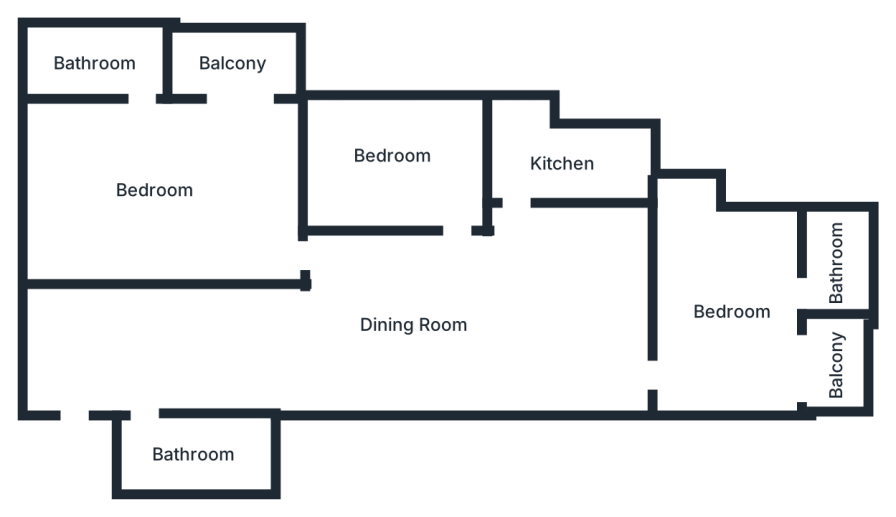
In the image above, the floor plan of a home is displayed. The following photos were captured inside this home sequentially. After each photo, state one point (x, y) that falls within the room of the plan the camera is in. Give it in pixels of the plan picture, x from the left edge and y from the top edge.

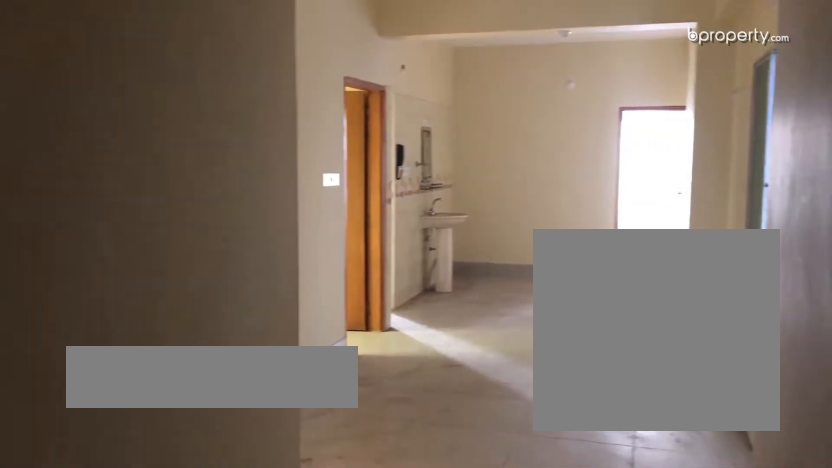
(188, 348)
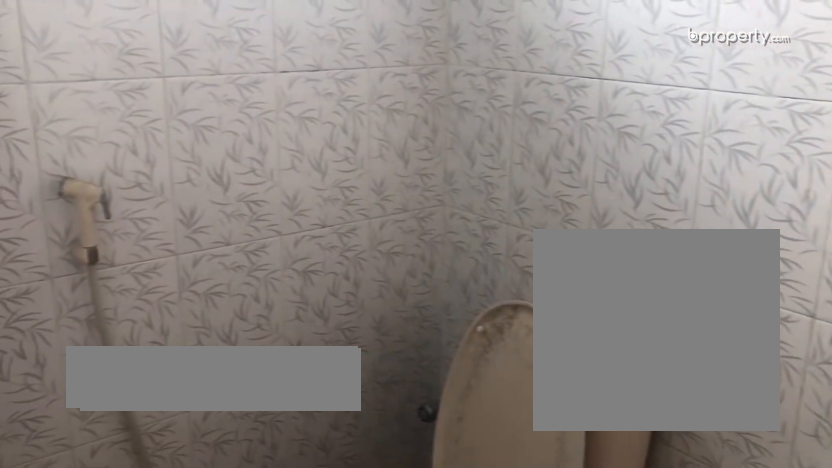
(835, 305)
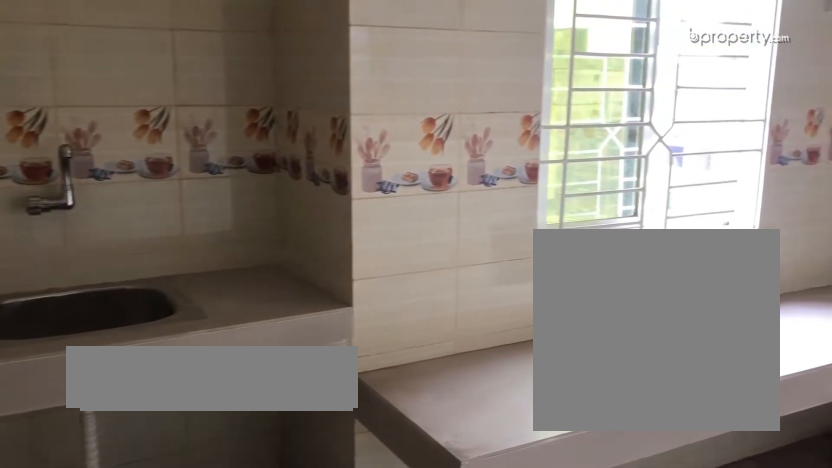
(563, 160)
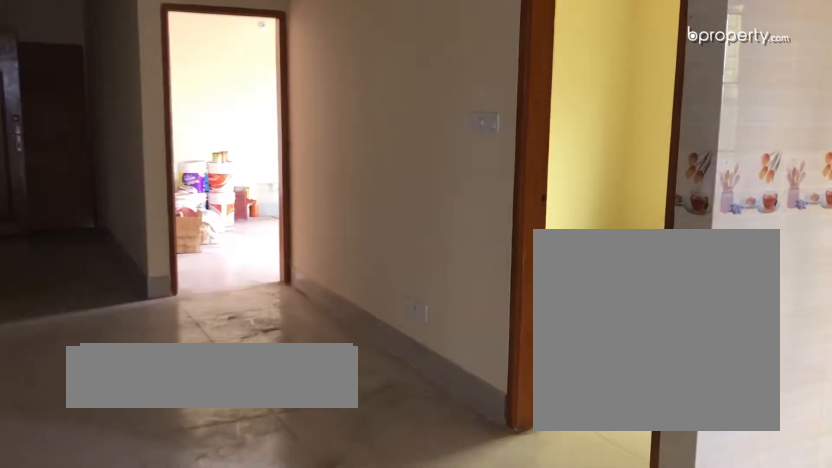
(563, 160)
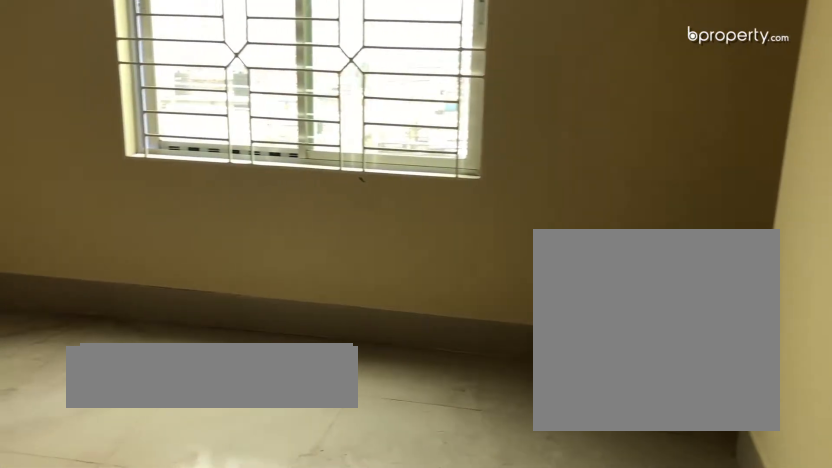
(393, 161)
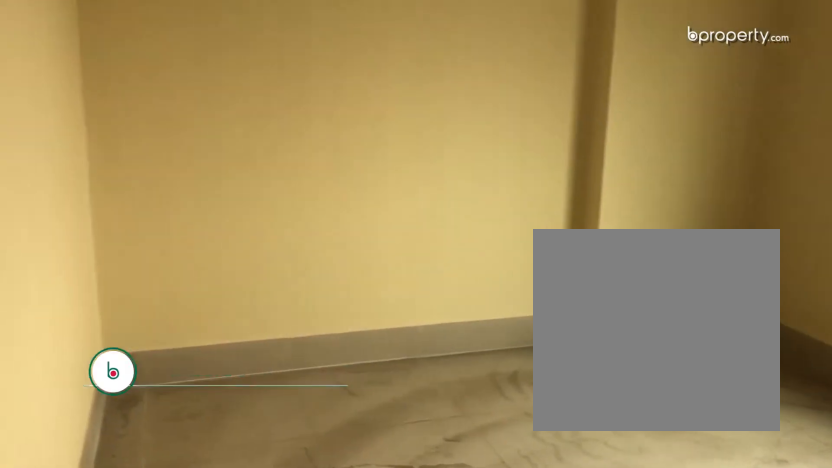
(393, 161)
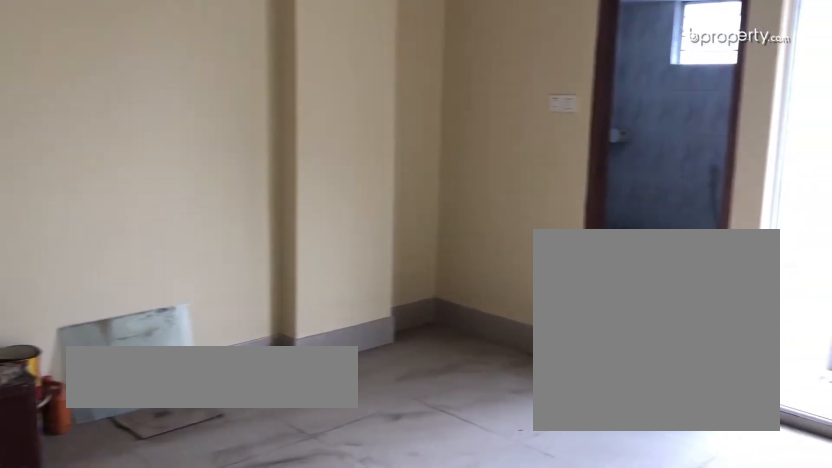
(160, 198)
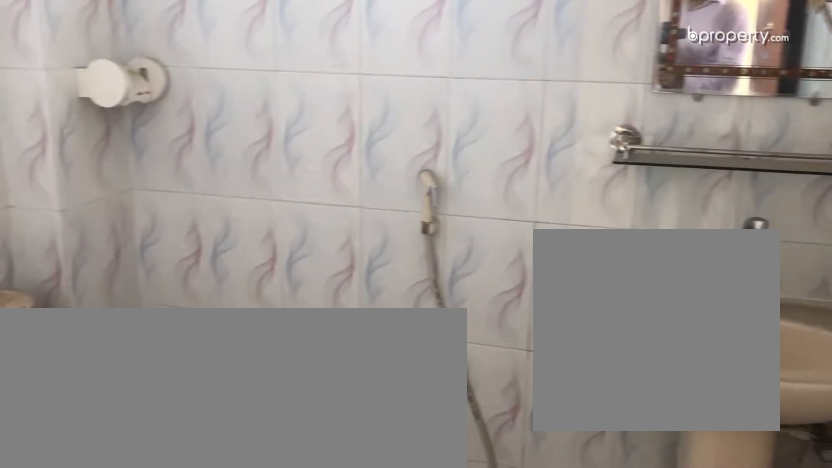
(97, 59)
